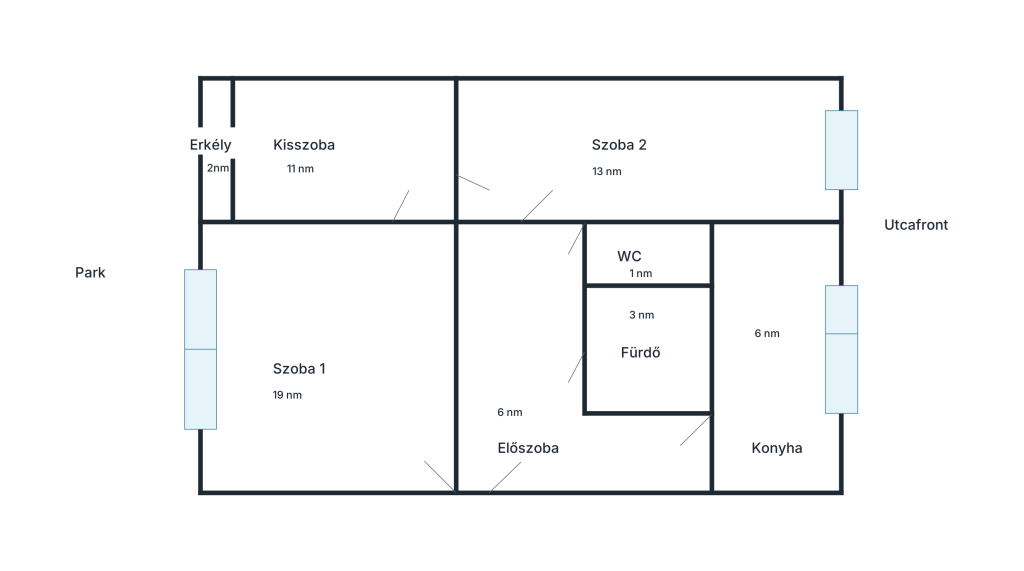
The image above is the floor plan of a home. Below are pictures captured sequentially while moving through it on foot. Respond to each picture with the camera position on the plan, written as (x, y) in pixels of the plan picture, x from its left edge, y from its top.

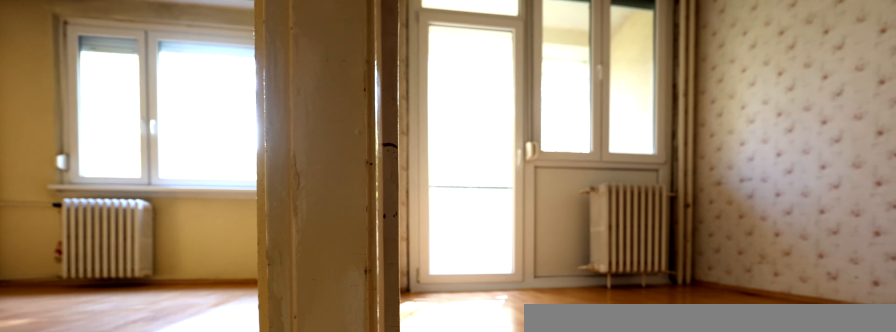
(421, 227)
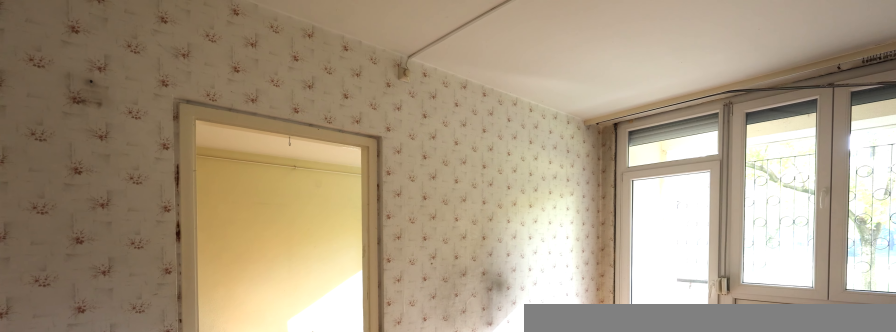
(418, 184)
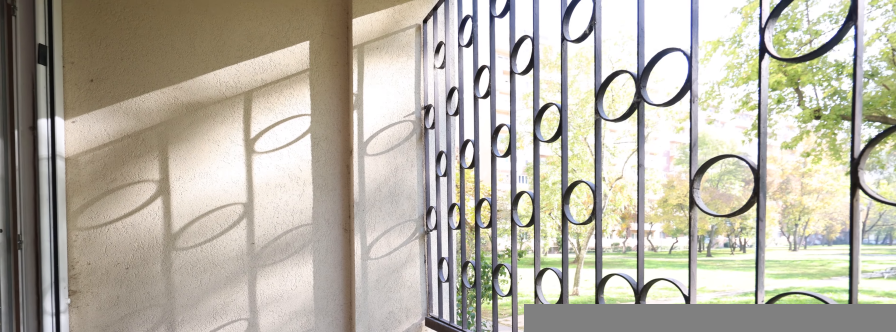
(220, 184)
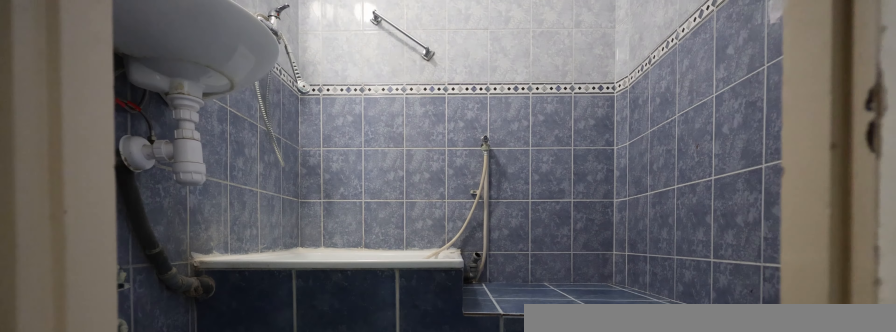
(646, 339)
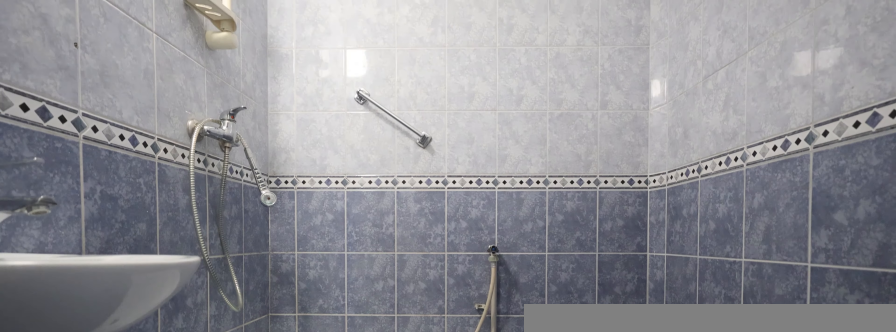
(646, 339)
